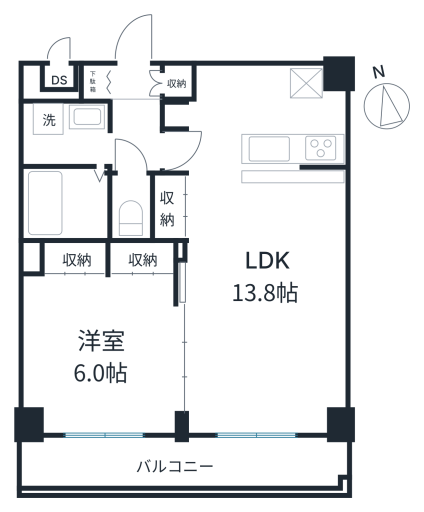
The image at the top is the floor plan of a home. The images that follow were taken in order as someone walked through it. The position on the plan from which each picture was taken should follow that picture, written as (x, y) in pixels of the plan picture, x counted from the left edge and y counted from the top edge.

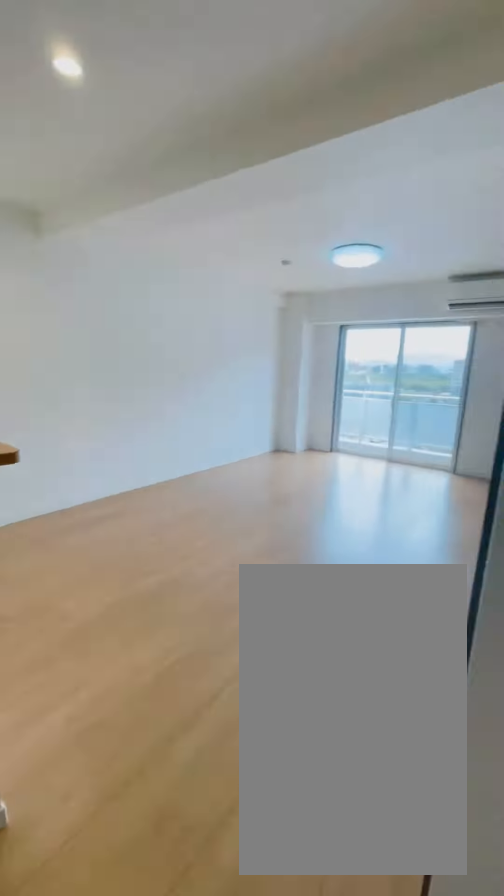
(182, 157)
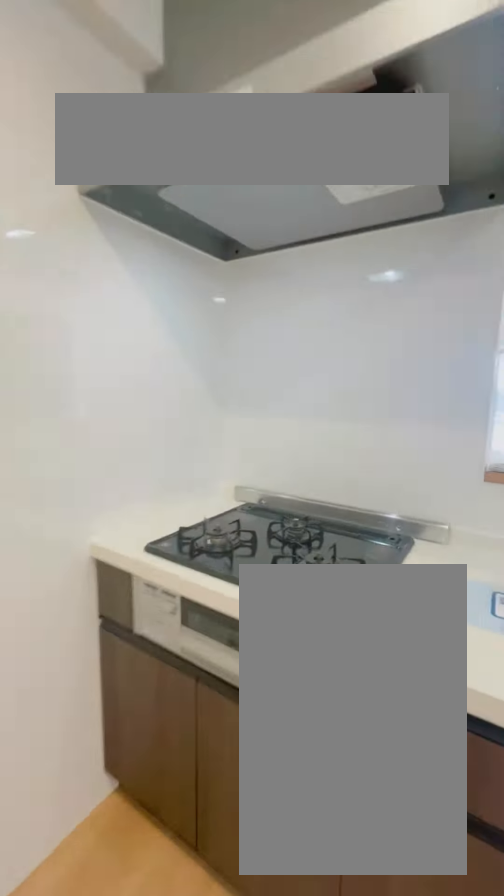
(263, 102)
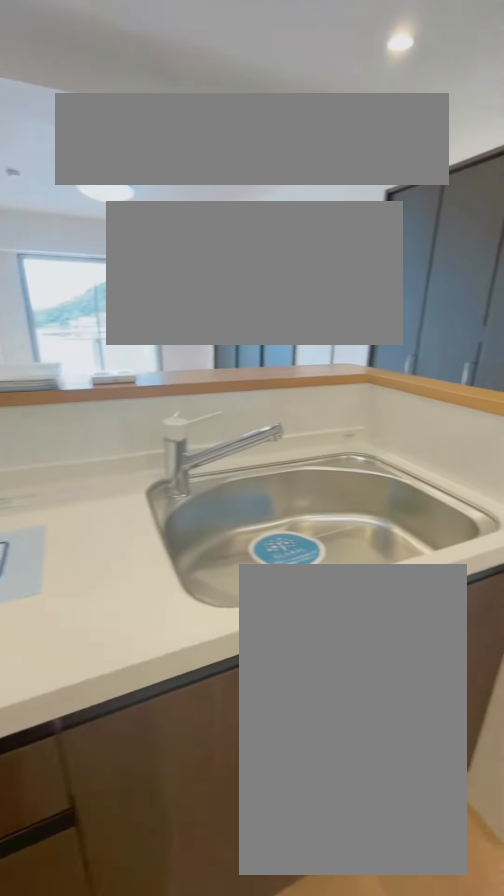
(262, 101)
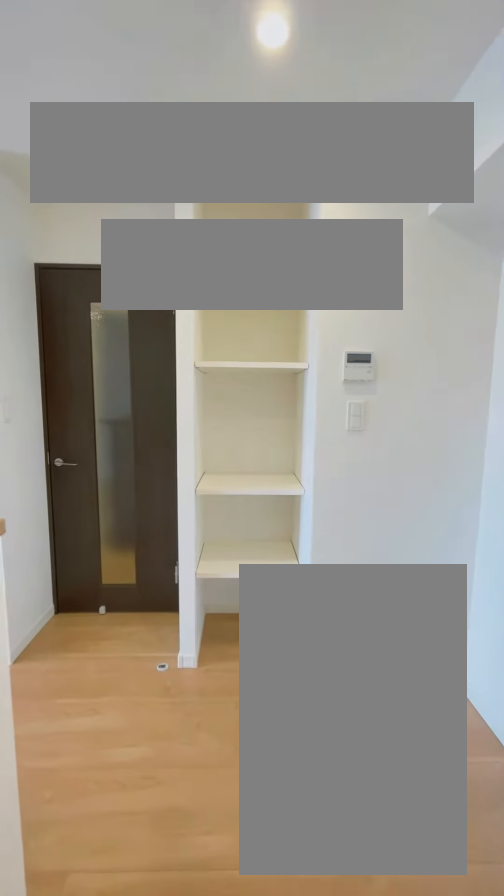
(264, 101)
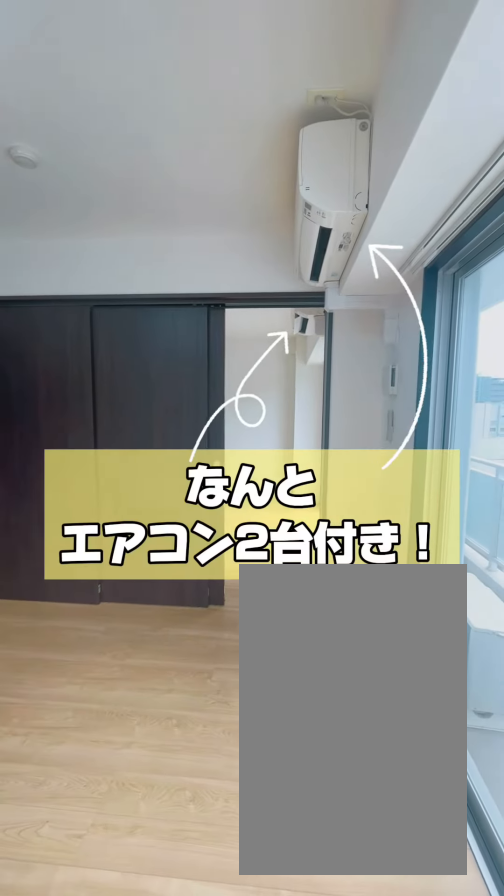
(69, 391)
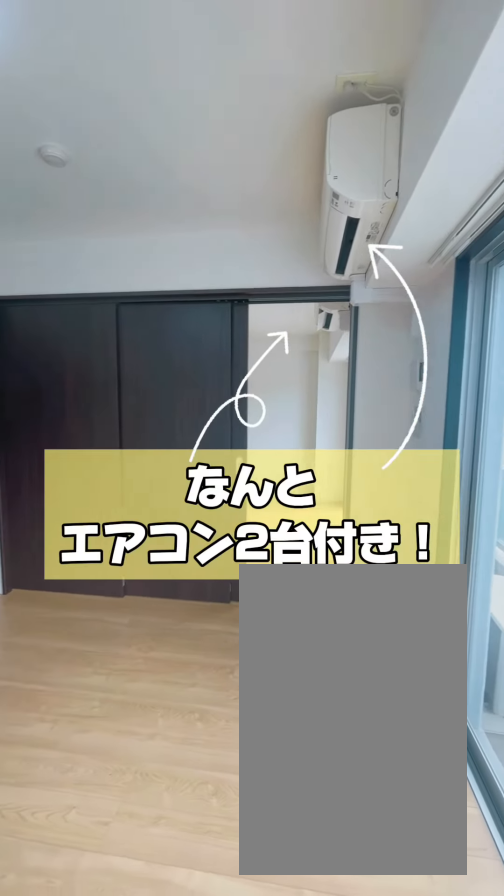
(69, 391)
